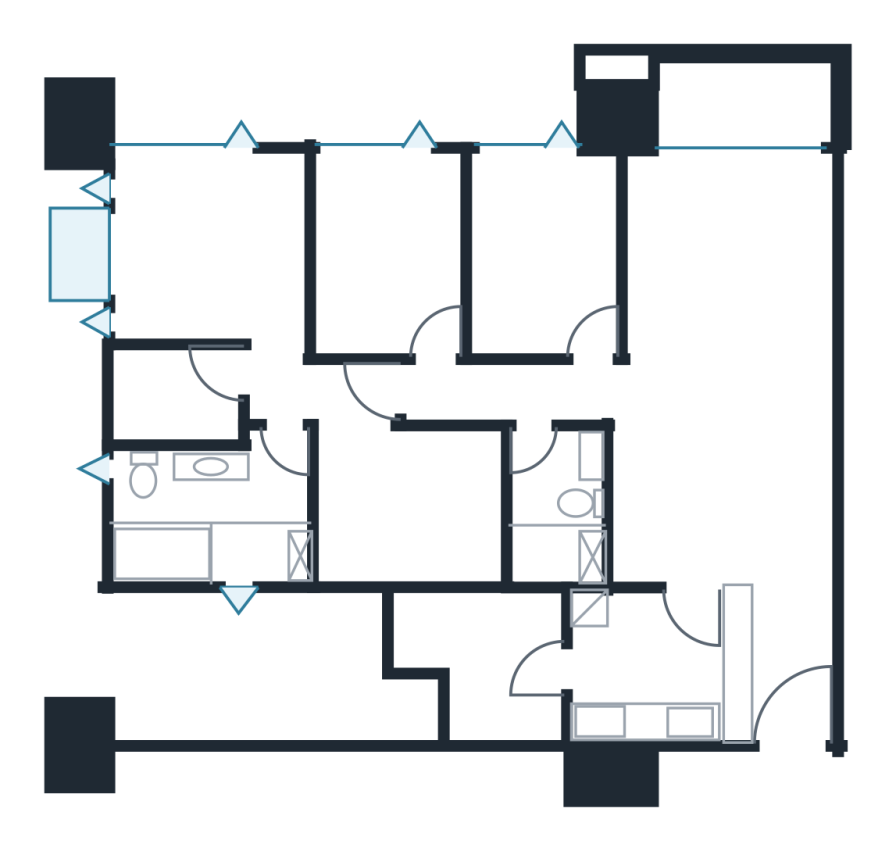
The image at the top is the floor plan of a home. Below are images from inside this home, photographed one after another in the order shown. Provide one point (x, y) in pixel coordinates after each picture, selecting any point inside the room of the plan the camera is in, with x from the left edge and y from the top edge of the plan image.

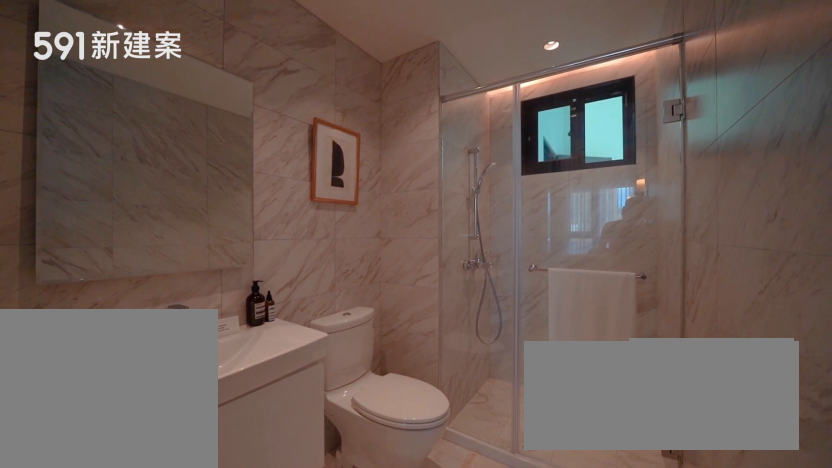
(554, 513)
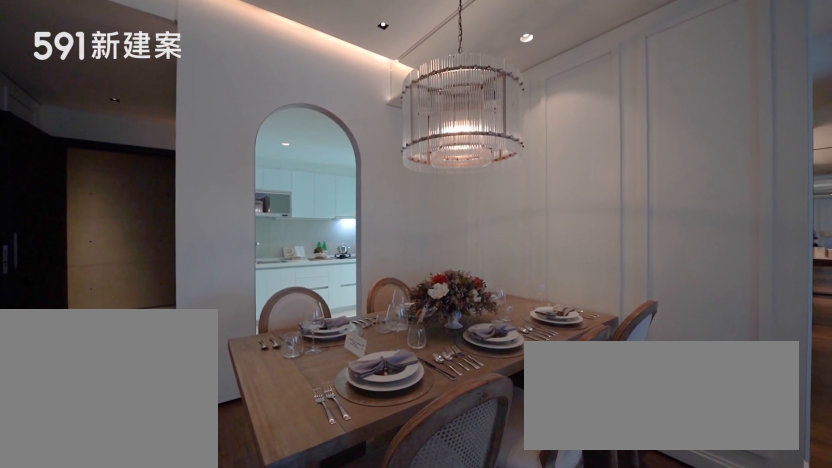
(718, 505)
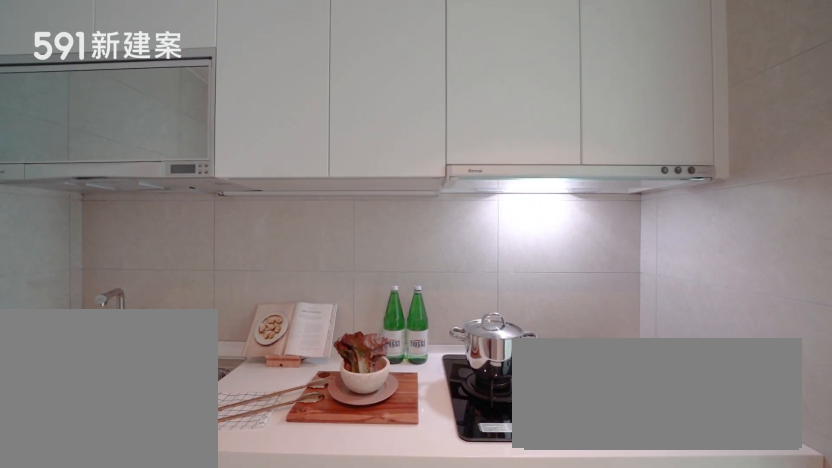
(641, 667)
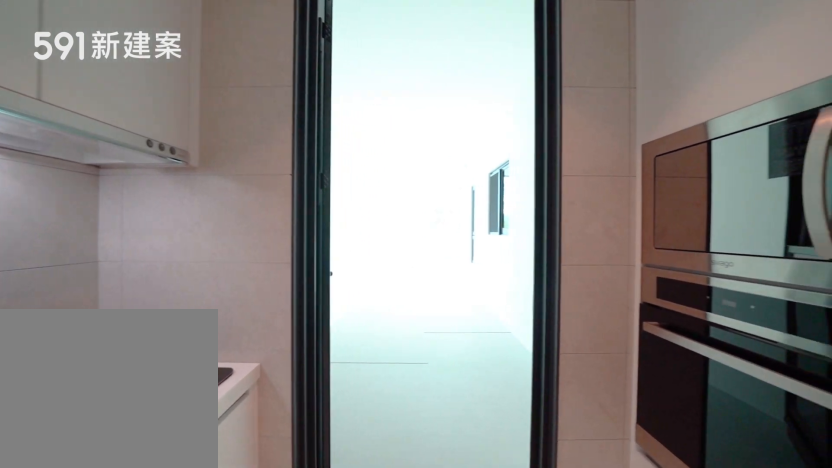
(641, 667)
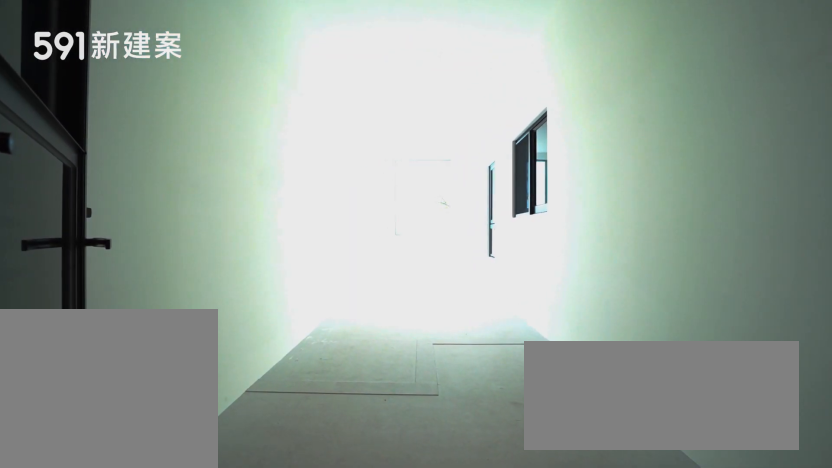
(484, 658)
